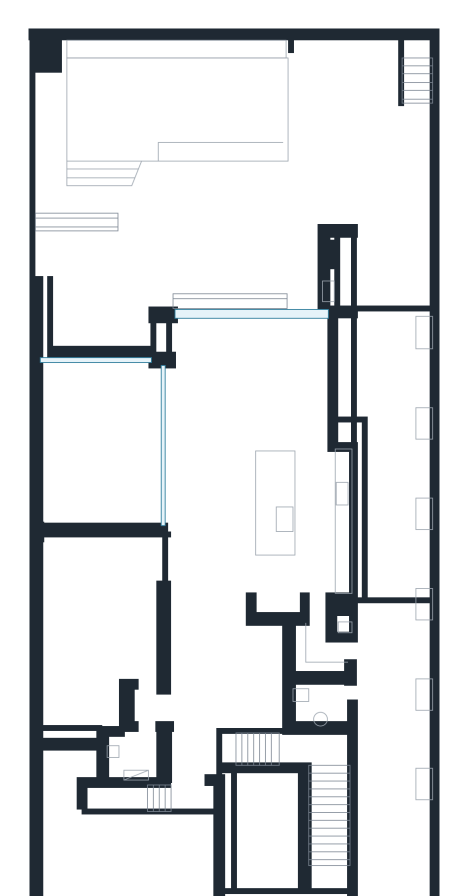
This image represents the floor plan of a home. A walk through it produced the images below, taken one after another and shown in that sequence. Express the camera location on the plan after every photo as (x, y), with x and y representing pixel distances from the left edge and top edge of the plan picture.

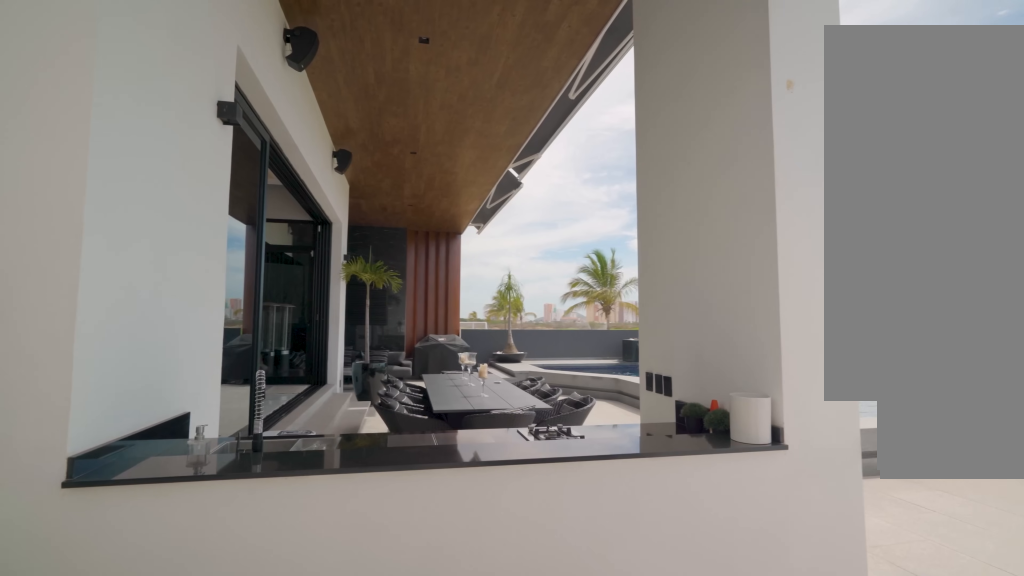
(388, 276)
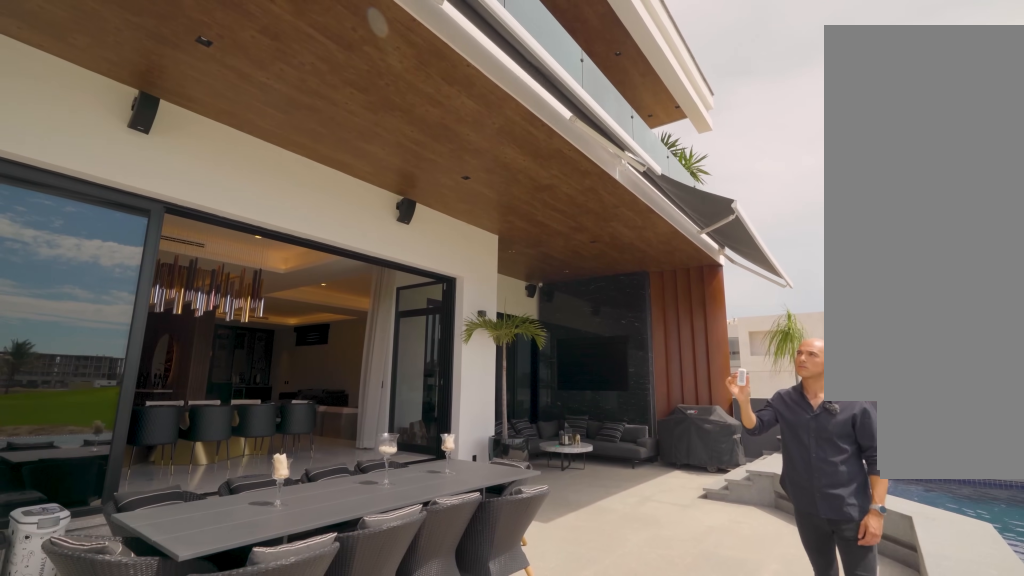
(306, 231)
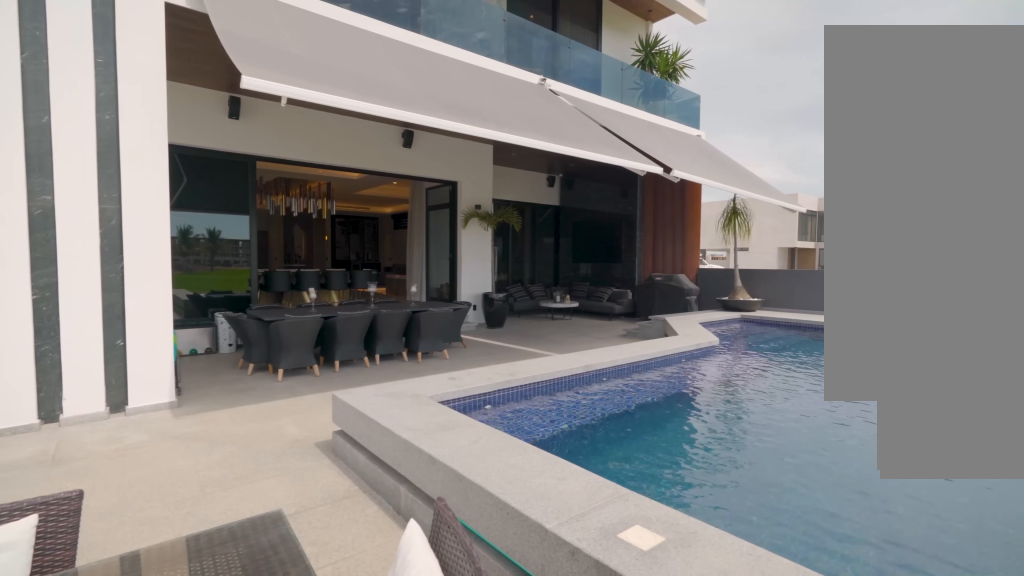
(326, 152)
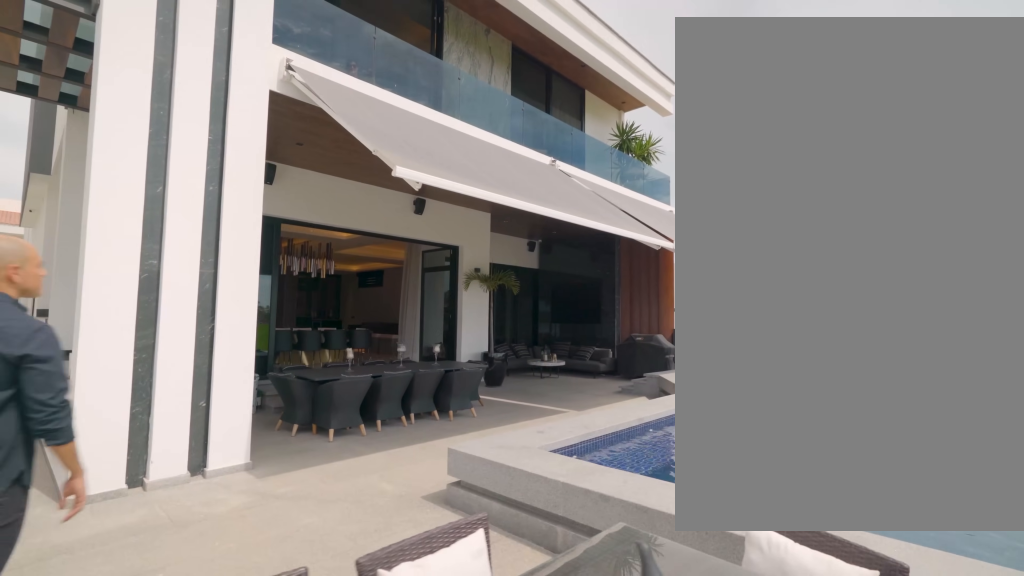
(325, 152)
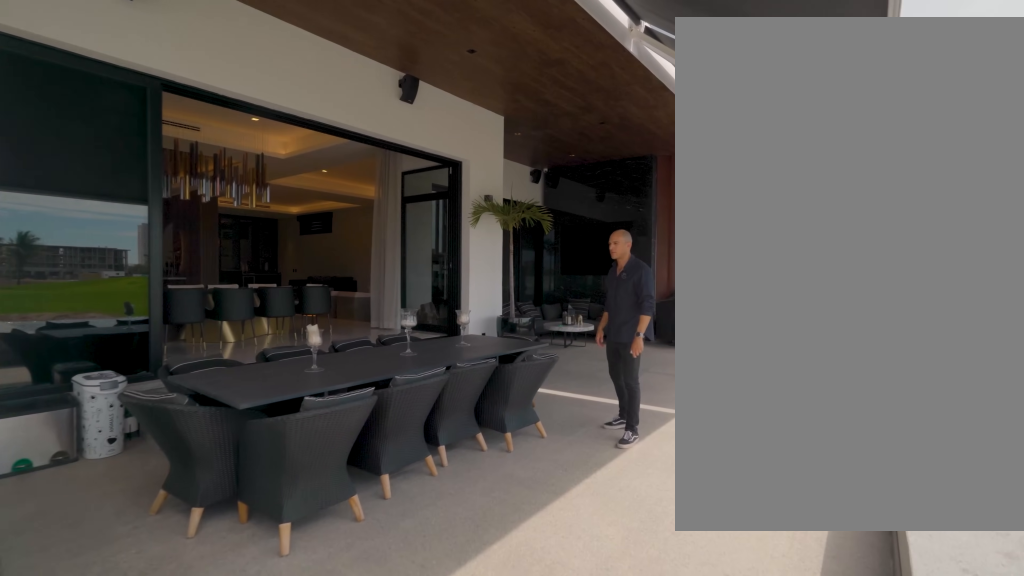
(326, 152)
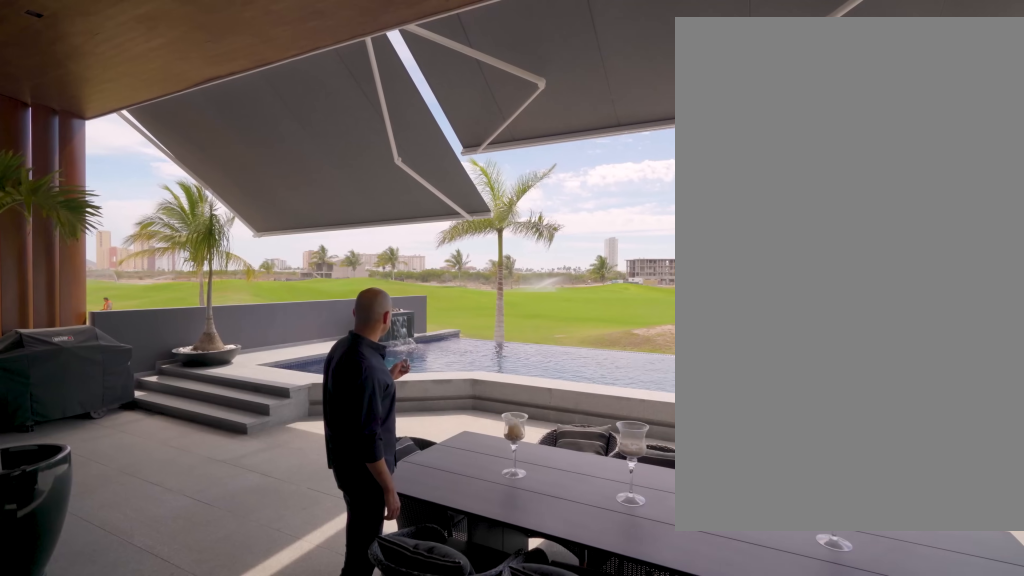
(234, 312)
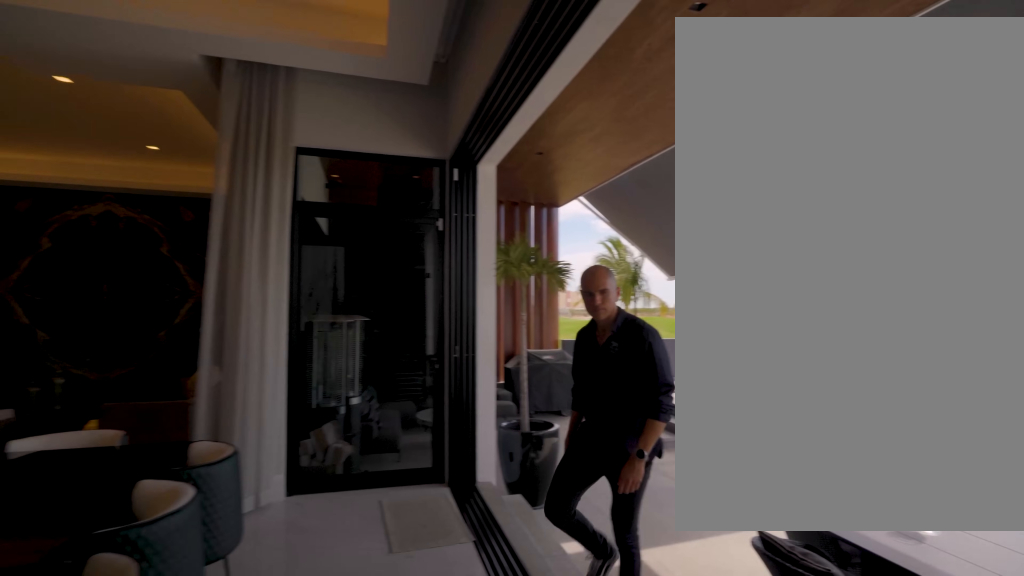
(304, 389)
